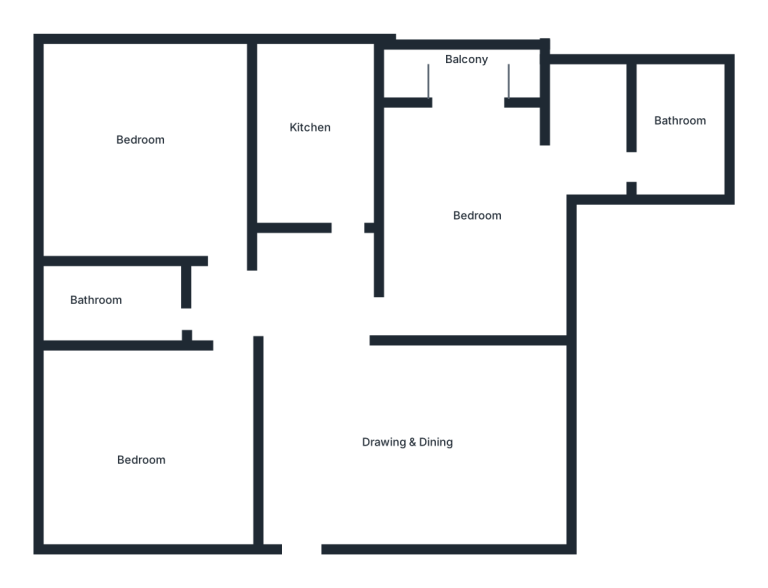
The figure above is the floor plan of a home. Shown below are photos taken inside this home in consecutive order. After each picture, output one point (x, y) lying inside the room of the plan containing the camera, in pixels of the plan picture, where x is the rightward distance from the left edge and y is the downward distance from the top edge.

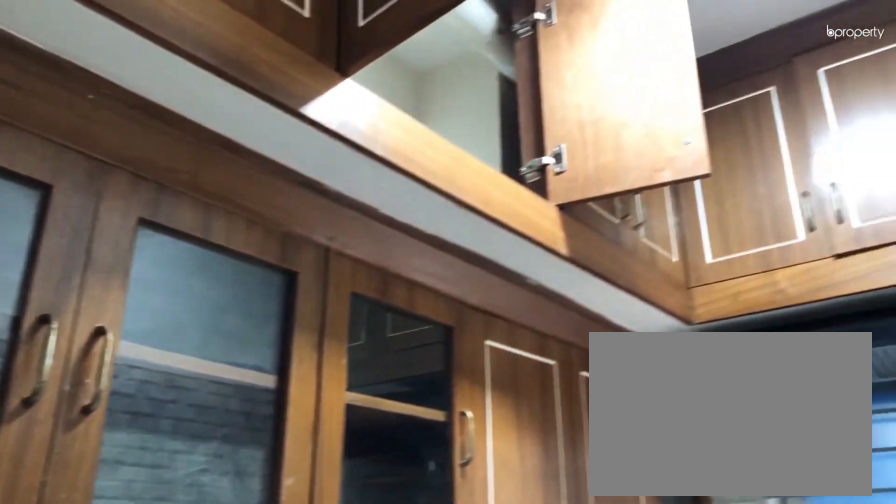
(312, 134)
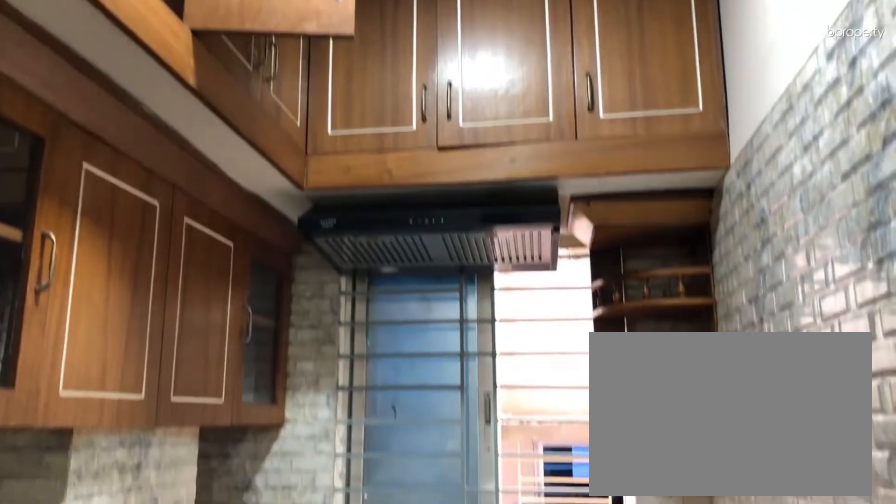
(312, 134)
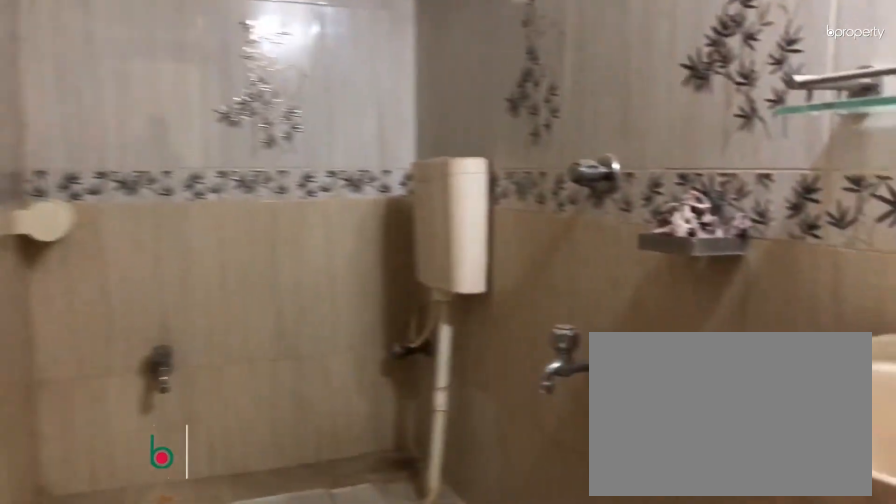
(115, 307)
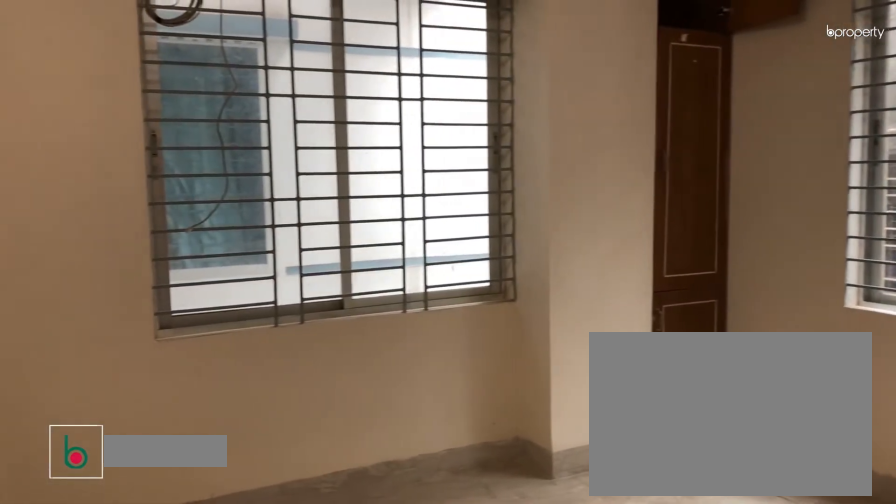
(135, 148)
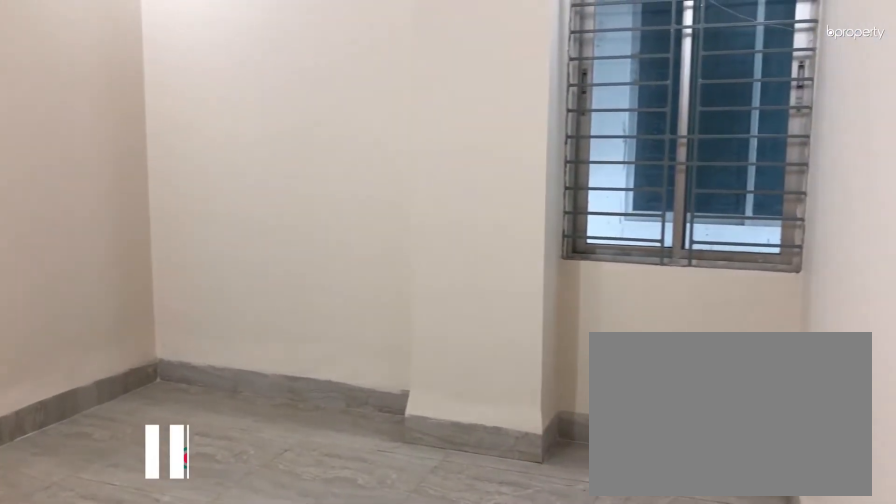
(143, 449)
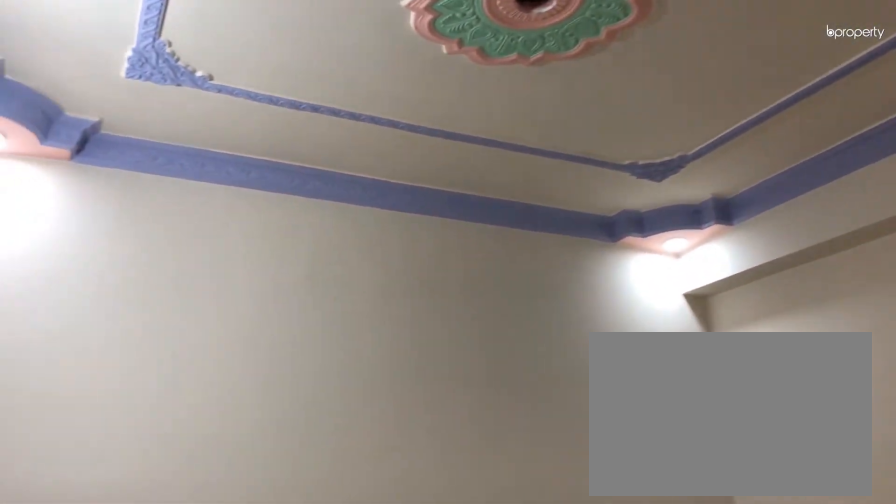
(143, 449)
